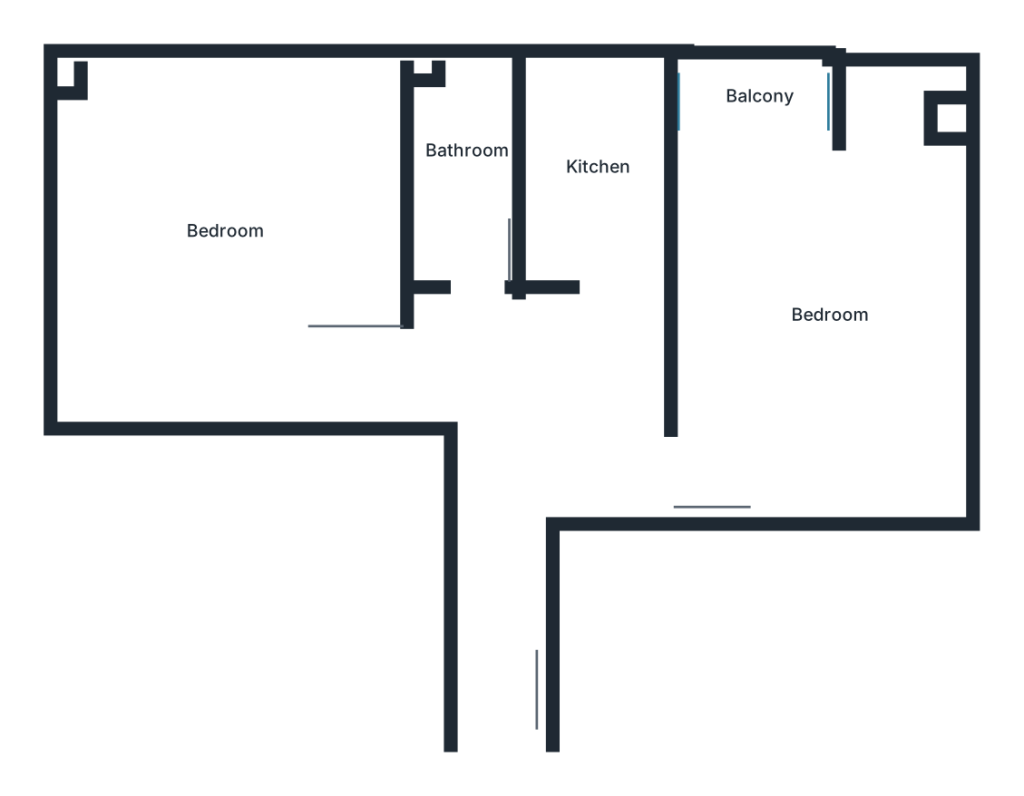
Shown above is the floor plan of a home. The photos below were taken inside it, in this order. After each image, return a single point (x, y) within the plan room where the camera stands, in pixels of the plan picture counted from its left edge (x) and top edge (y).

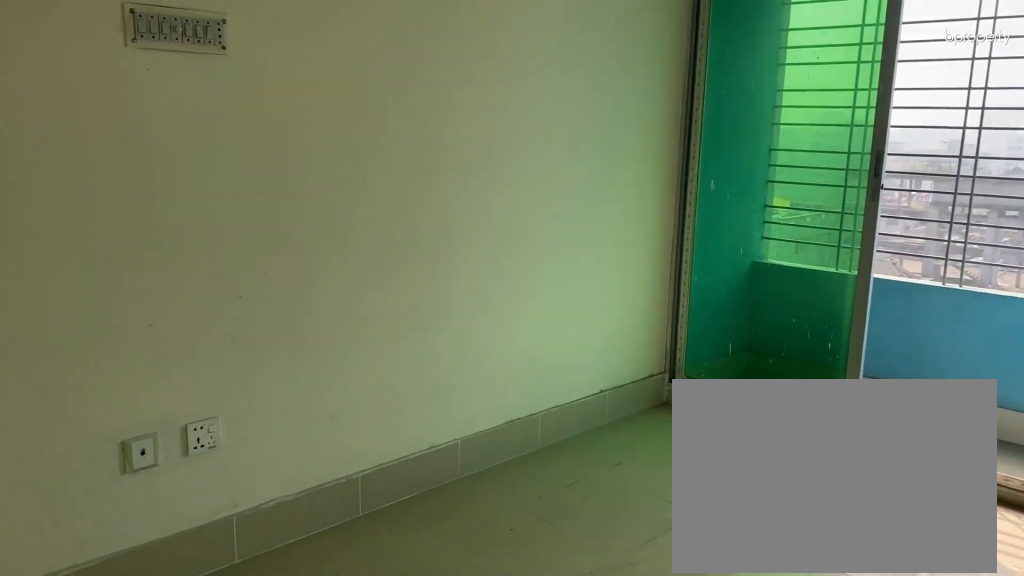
(825, 302)
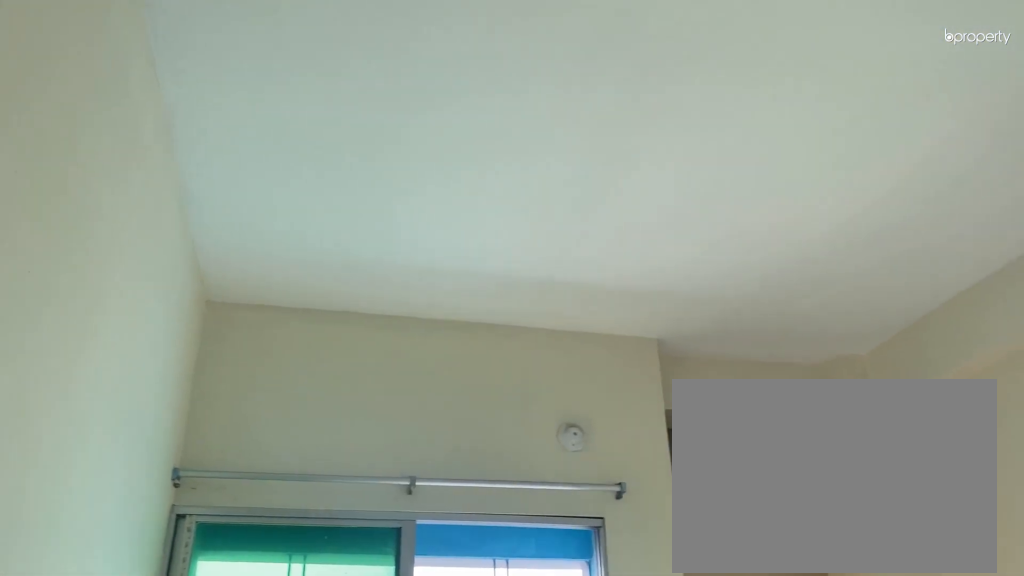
(825, 302)
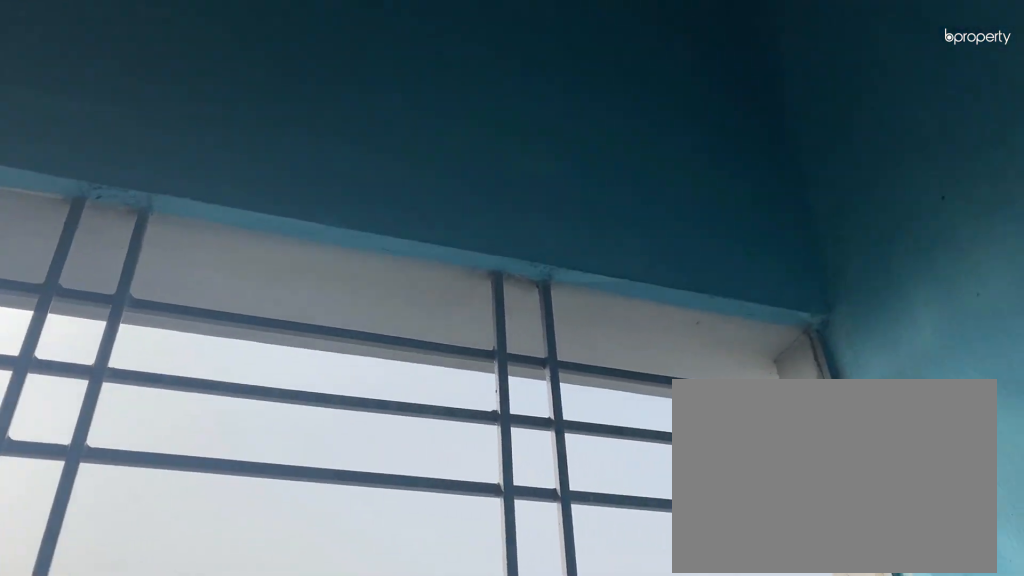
(748, 110)
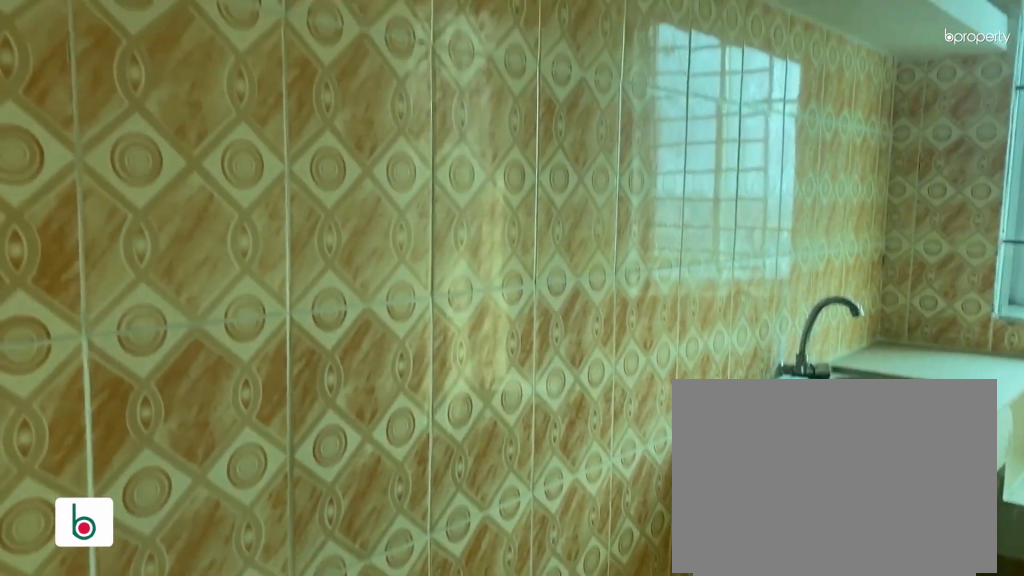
(577, 187)
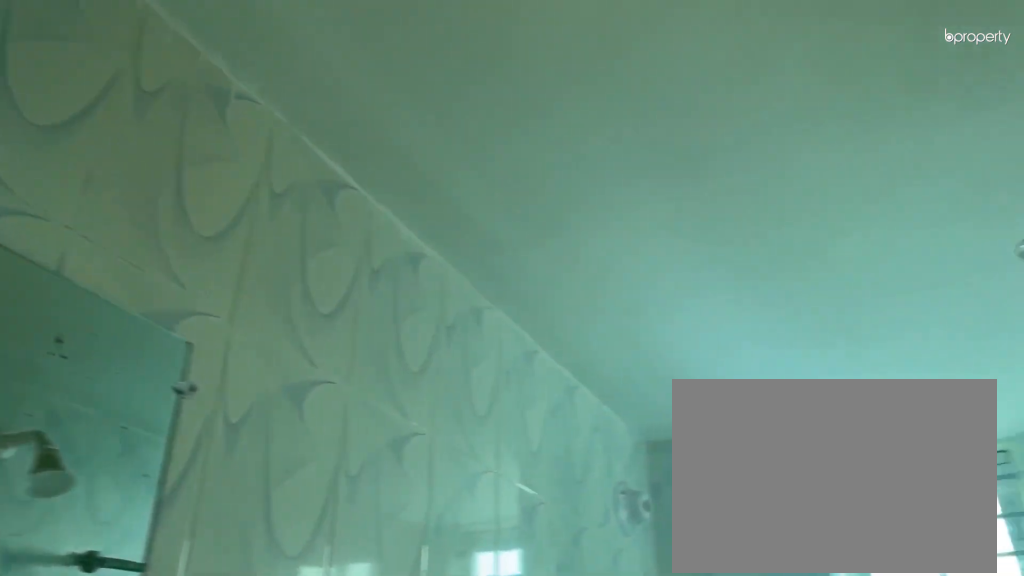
(457, 171)
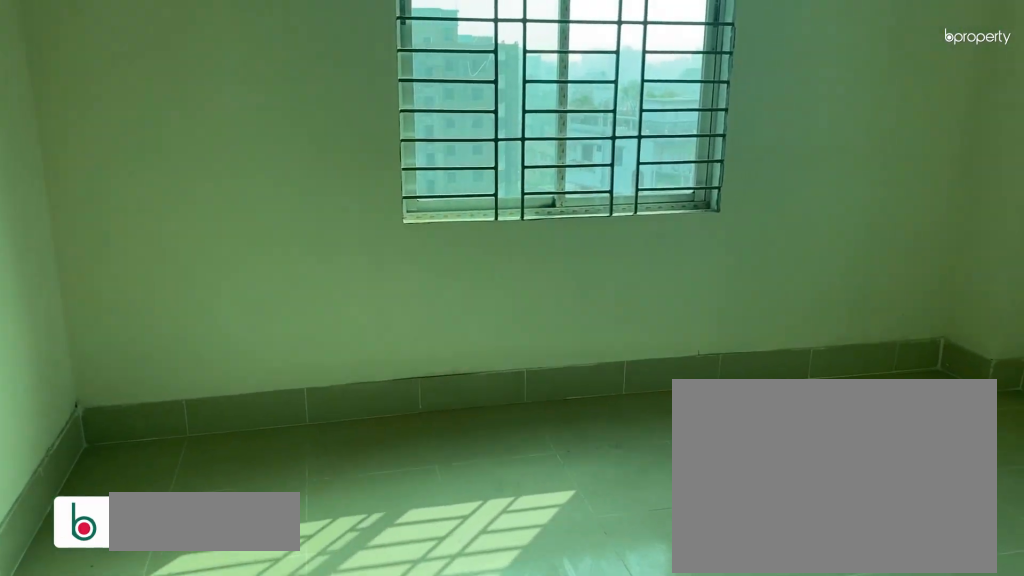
(225, 220)
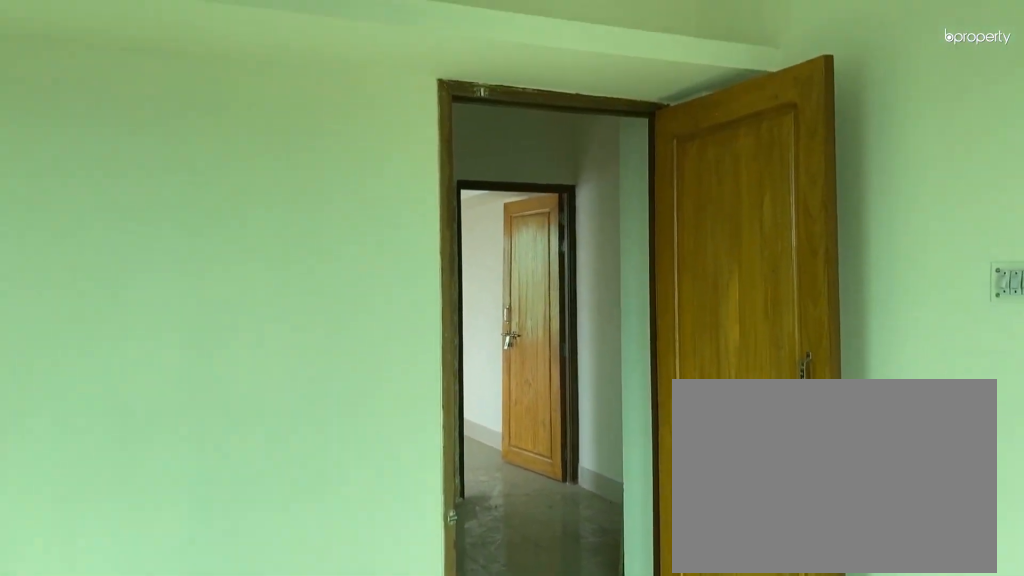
(225, 220)
